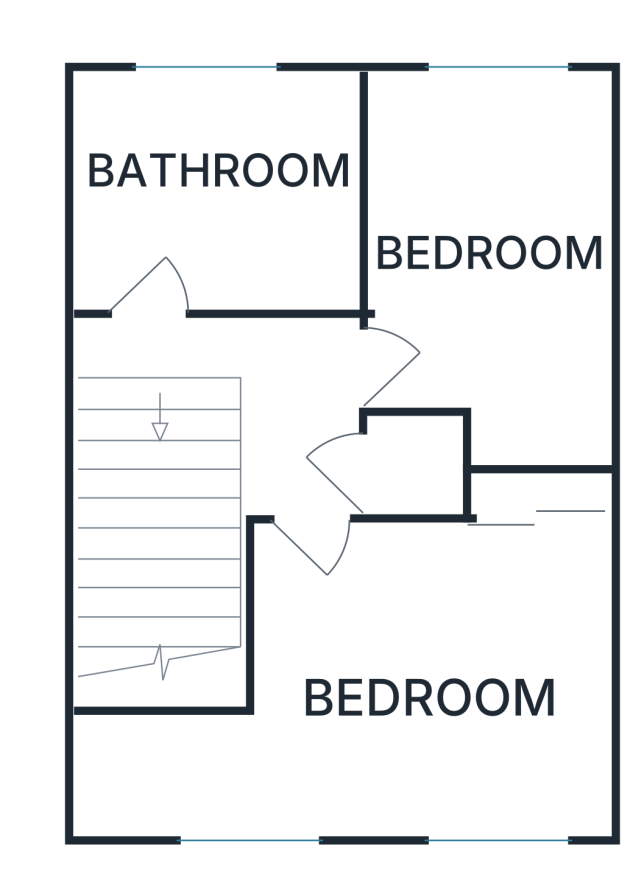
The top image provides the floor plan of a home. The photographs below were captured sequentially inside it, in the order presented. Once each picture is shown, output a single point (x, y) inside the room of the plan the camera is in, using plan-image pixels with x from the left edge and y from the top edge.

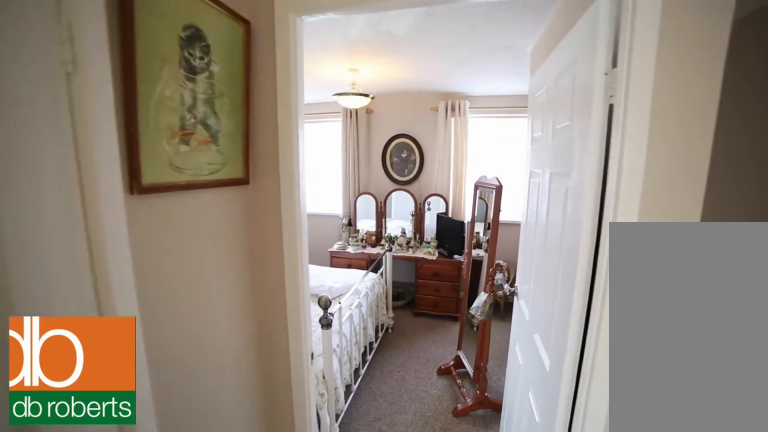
(250, 403)
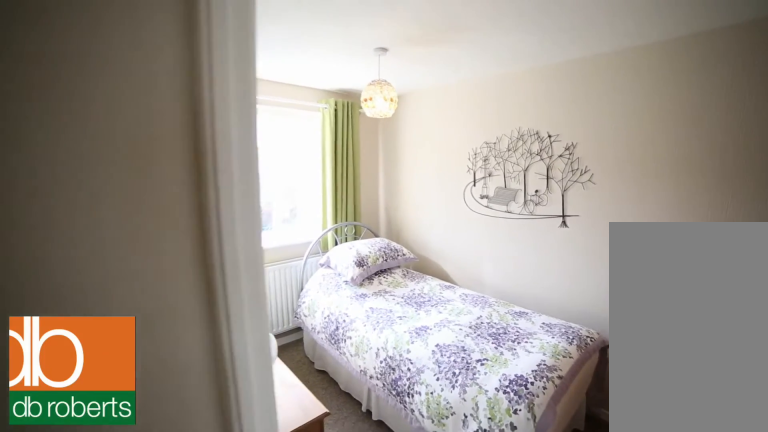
(491, 271)
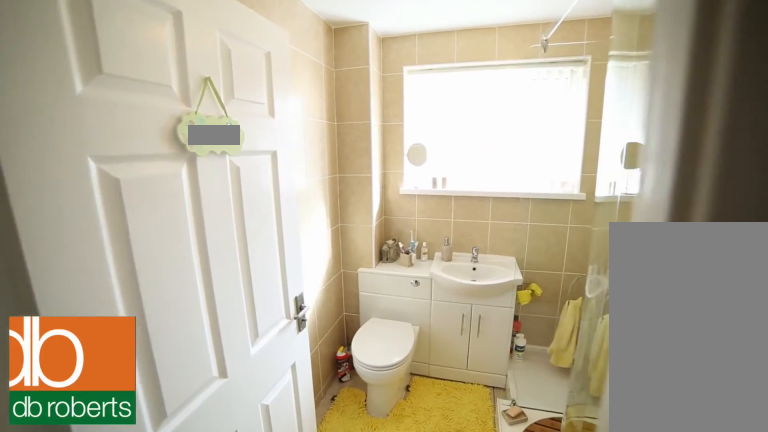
(219, 188)
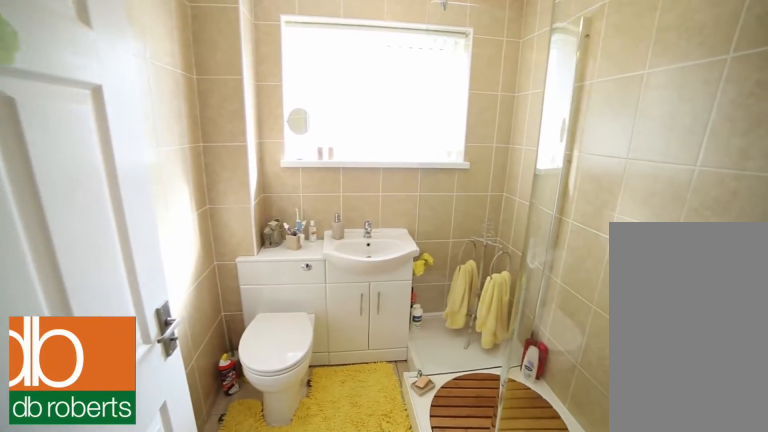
(219, 188)
